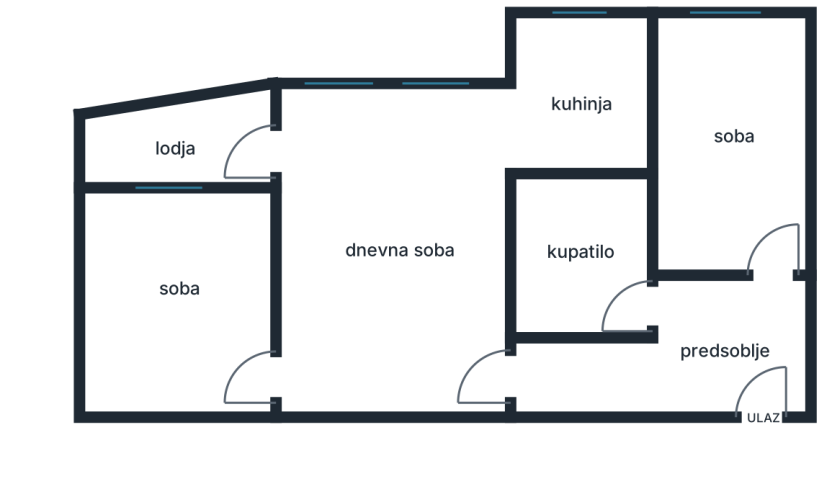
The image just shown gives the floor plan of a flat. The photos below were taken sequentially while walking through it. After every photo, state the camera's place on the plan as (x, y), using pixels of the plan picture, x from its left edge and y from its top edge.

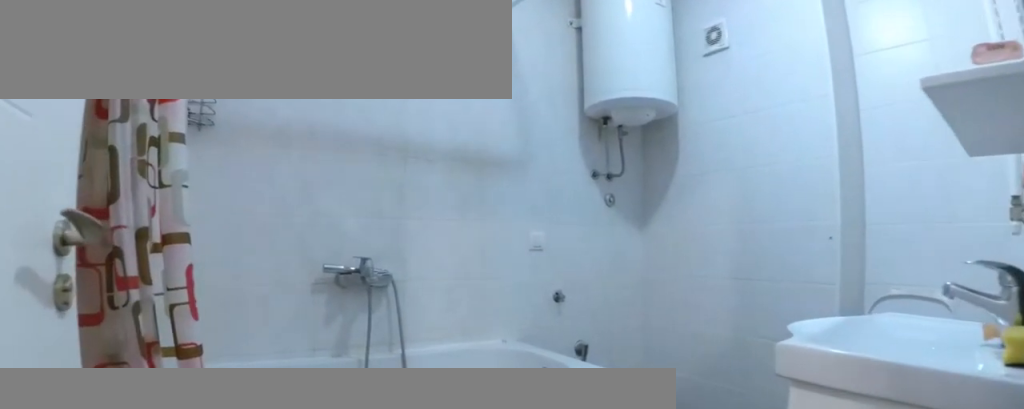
(657, 299)
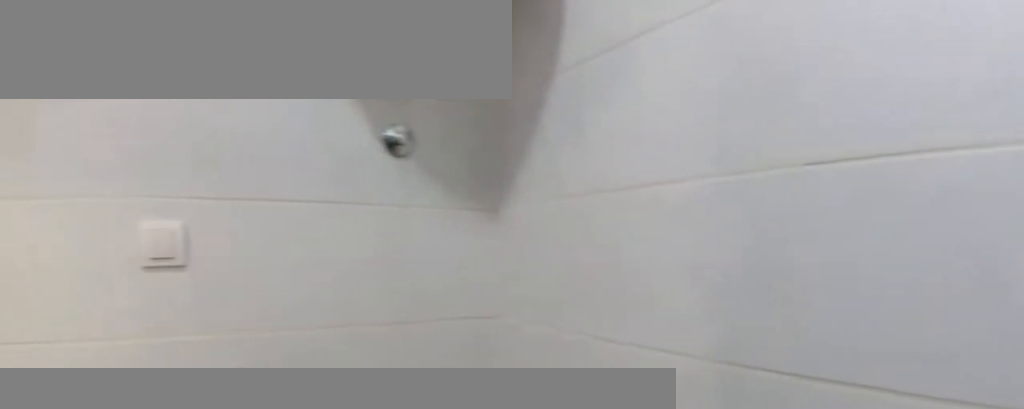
(629, 199)
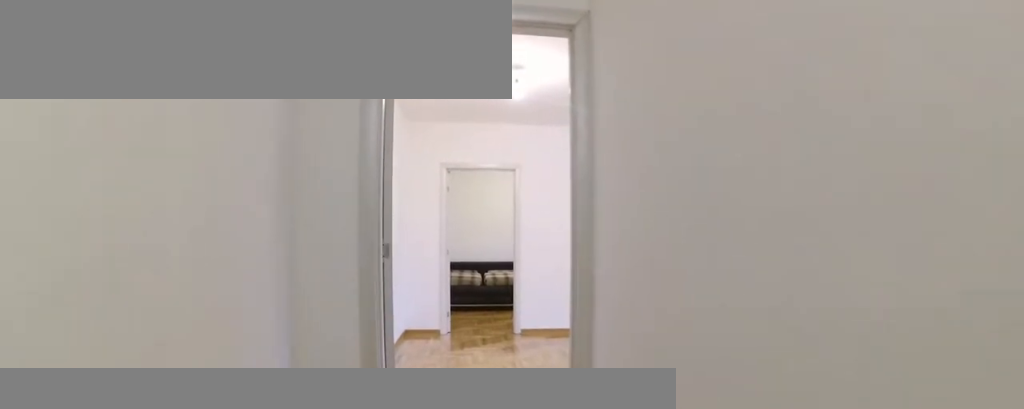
(644, 365)
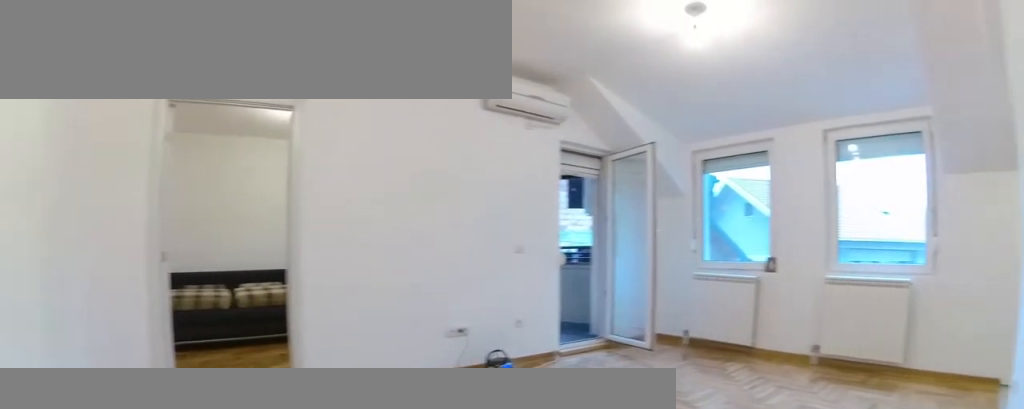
(511, 372)
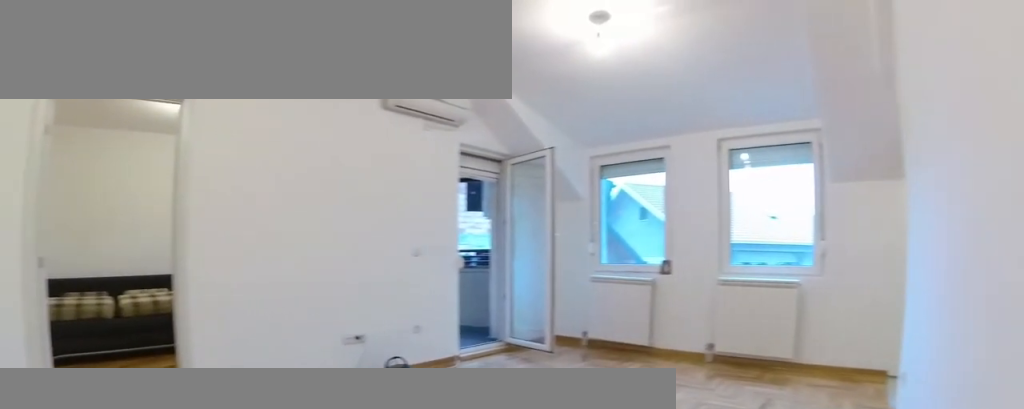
(504, 369)
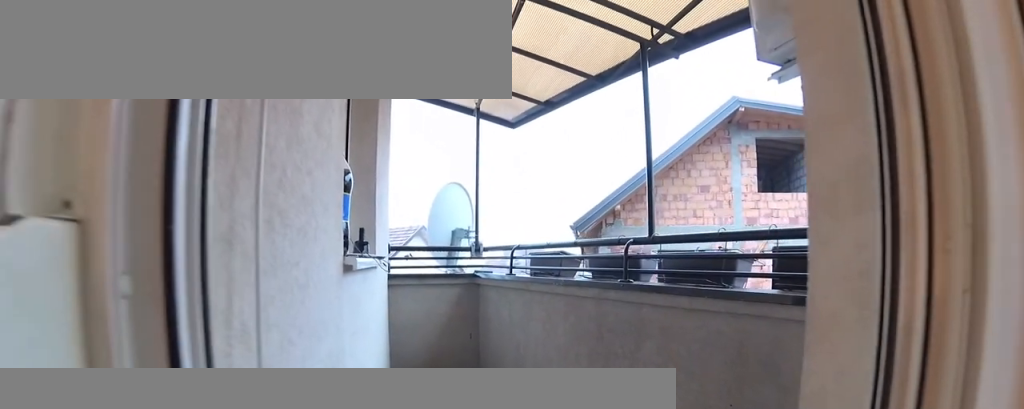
(301, 138)
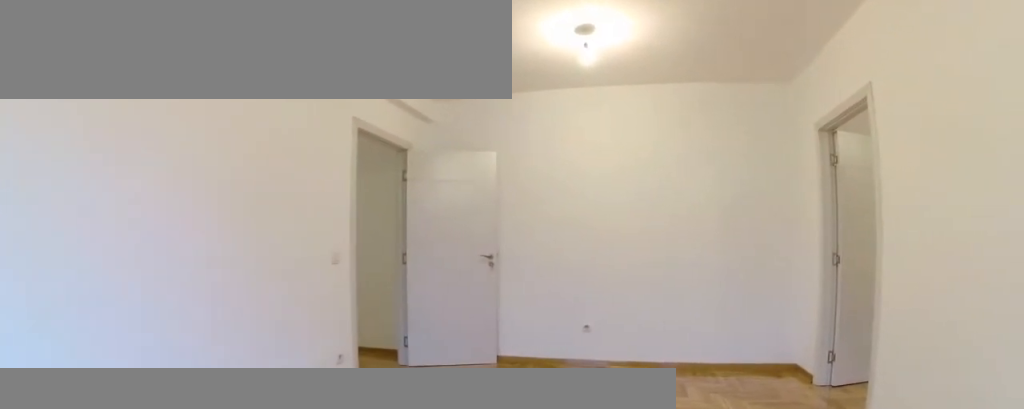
(310, 153)
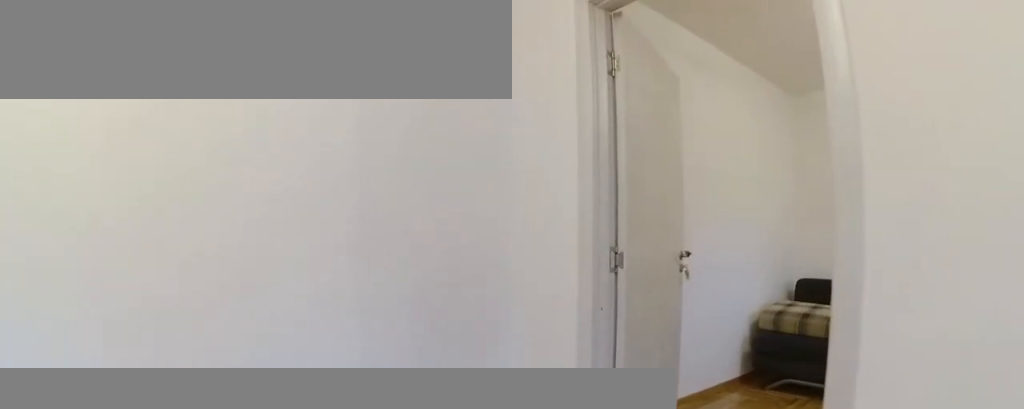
(326, 296)
